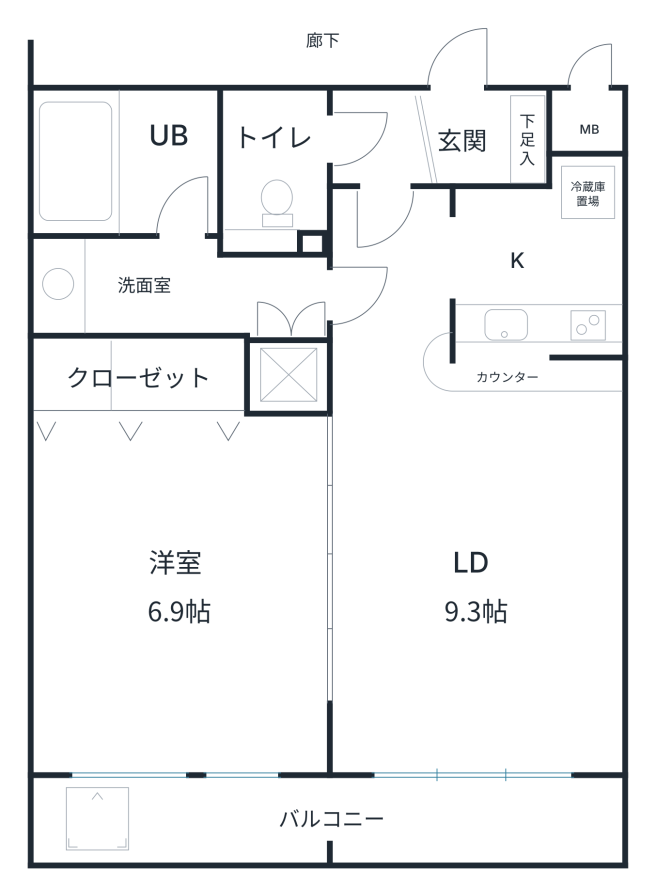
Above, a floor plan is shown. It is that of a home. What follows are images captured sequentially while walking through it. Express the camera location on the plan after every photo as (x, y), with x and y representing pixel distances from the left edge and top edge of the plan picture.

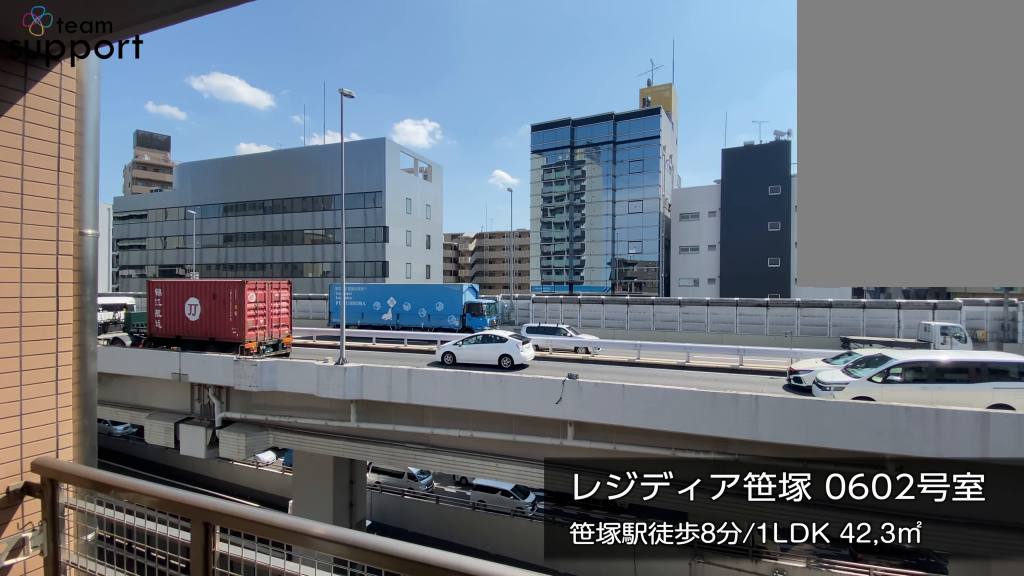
(427, 804)
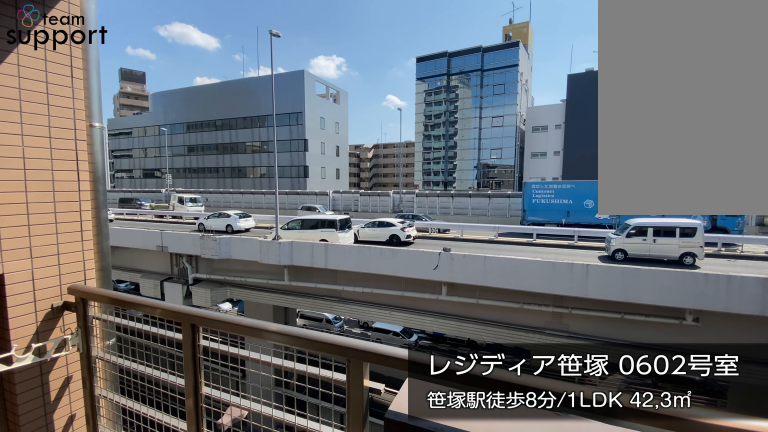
(427, 804)
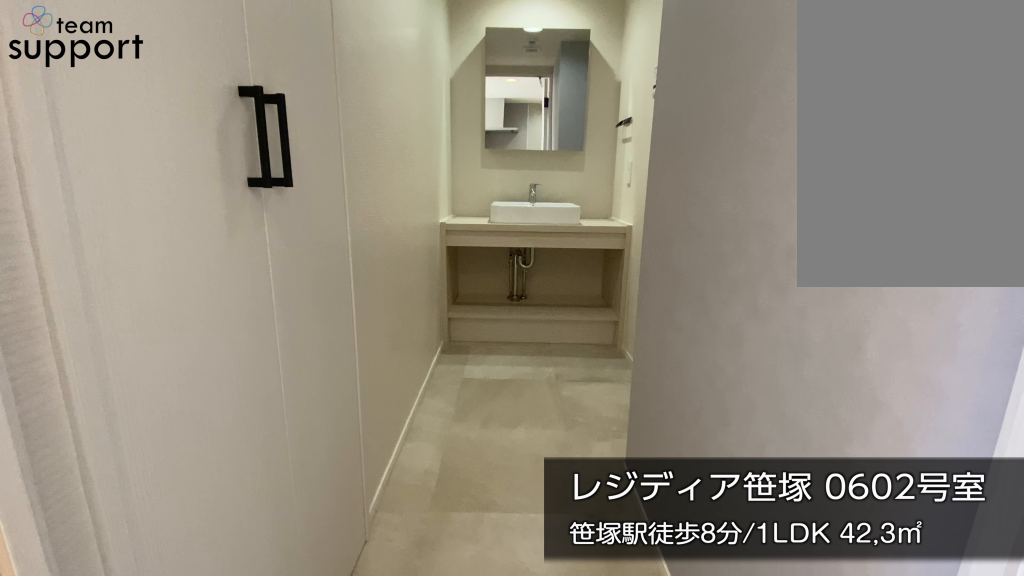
(328, 295)
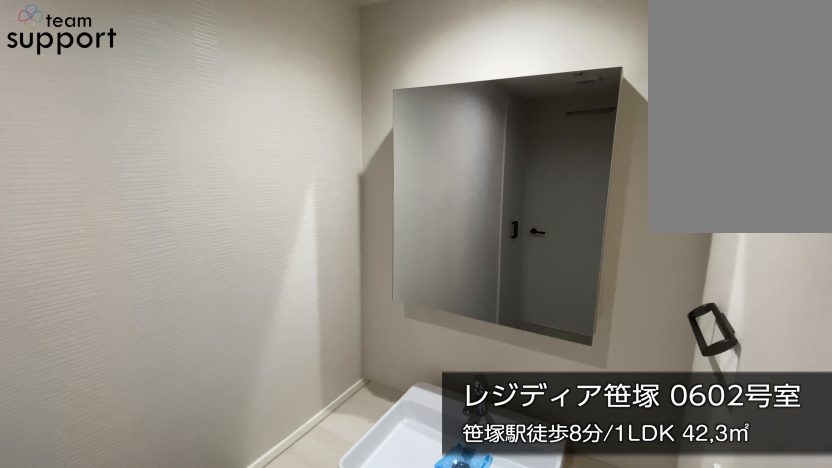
(140, 274)
